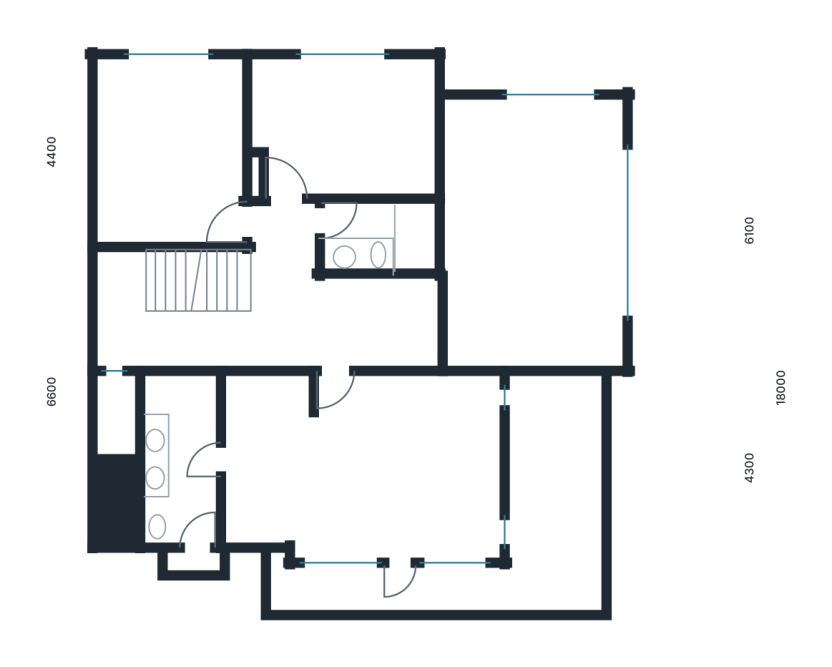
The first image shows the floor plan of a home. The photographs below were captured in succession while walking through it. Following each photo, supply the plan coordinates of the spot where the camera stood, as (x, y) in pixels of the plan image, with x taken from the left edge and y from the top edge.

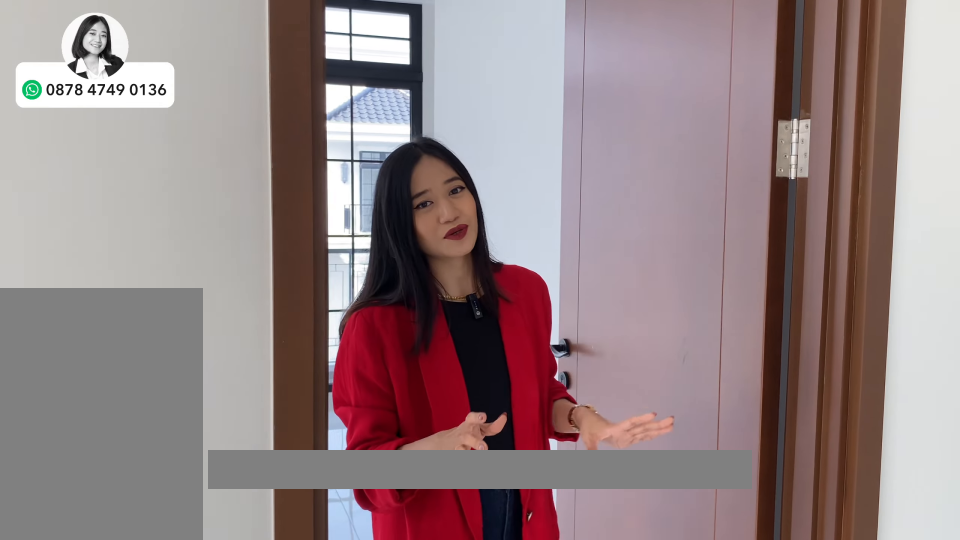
(421, 438)
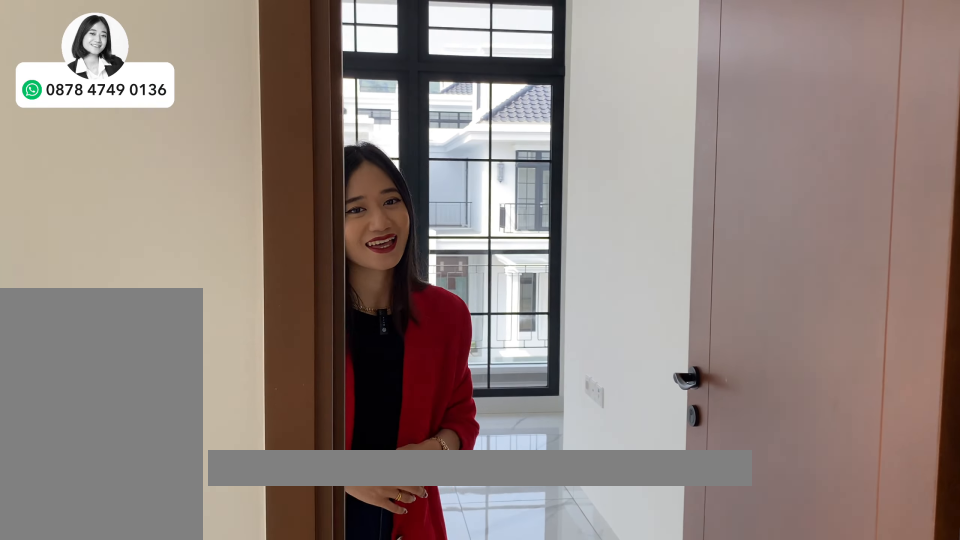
(421, 438)
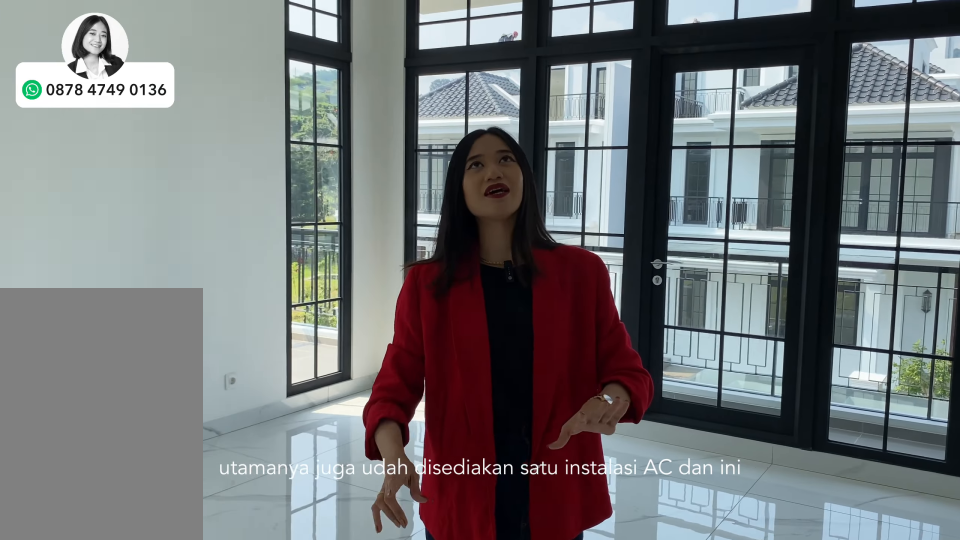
(421, 438)
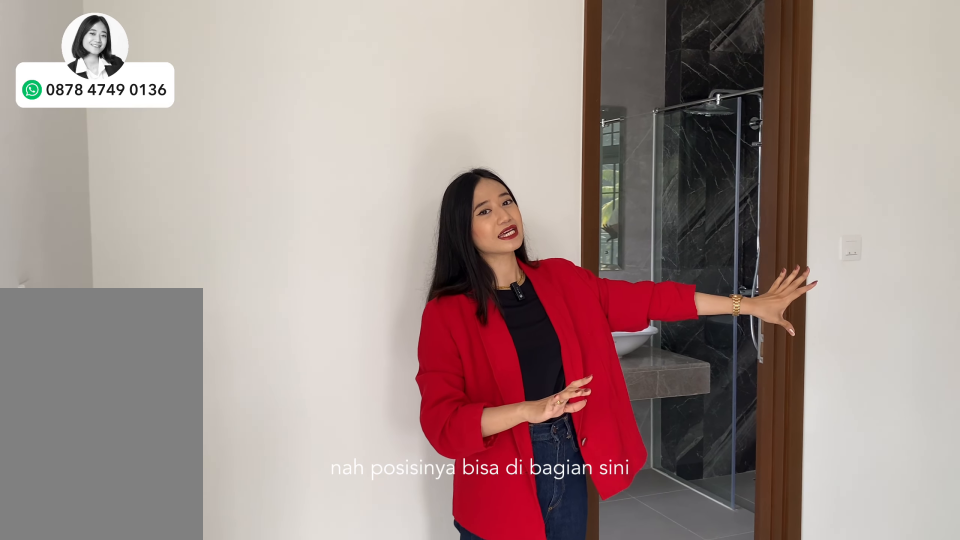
(263, 414)
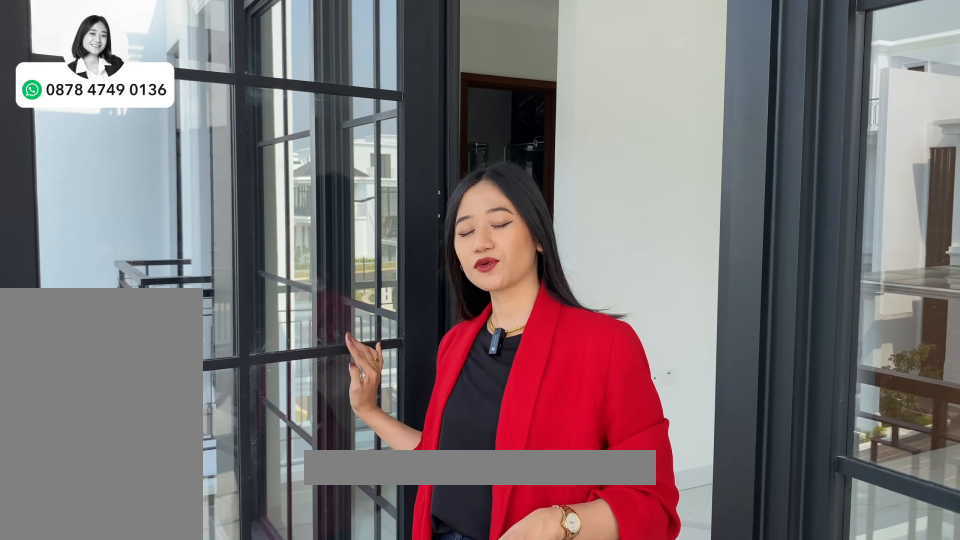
(436, 593)
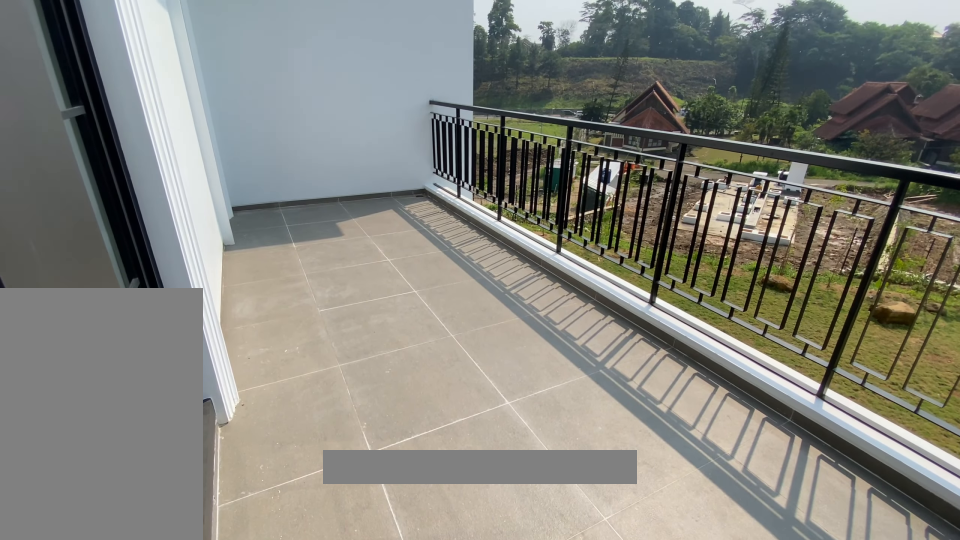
(566, 479)
